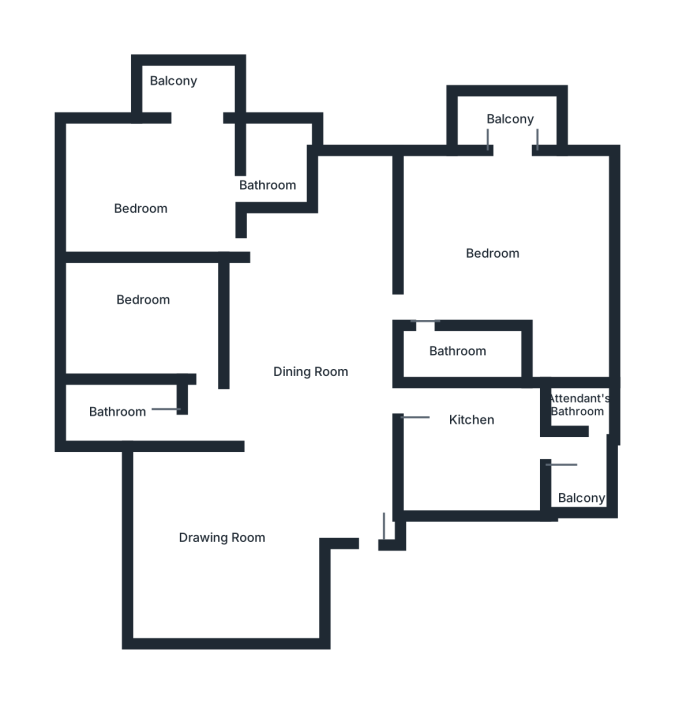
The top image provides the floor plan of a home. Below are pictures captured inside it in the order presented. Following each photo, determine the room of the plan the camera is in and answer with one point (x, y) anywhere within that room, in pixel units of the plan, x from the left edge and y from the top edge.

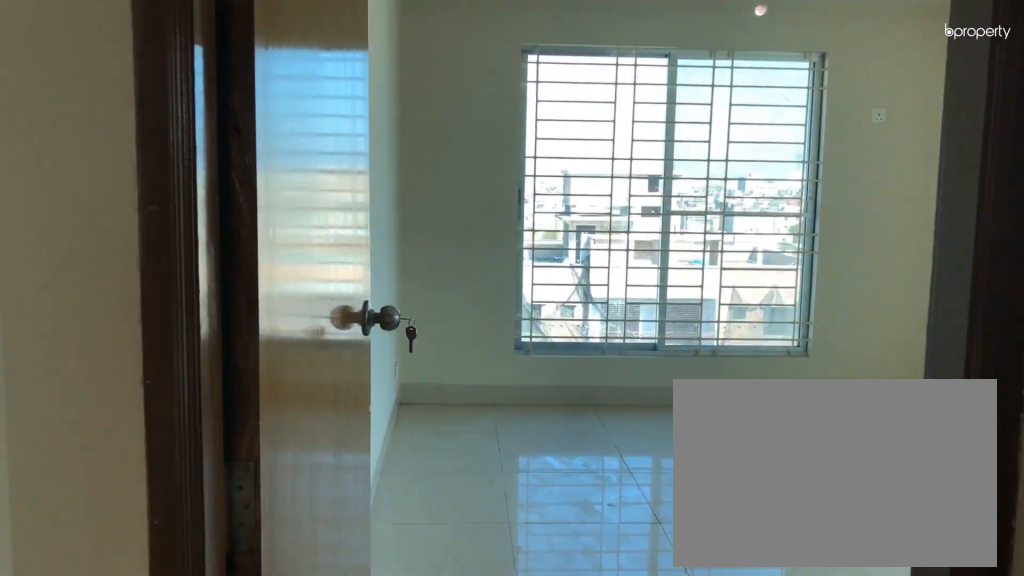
(283, 253)
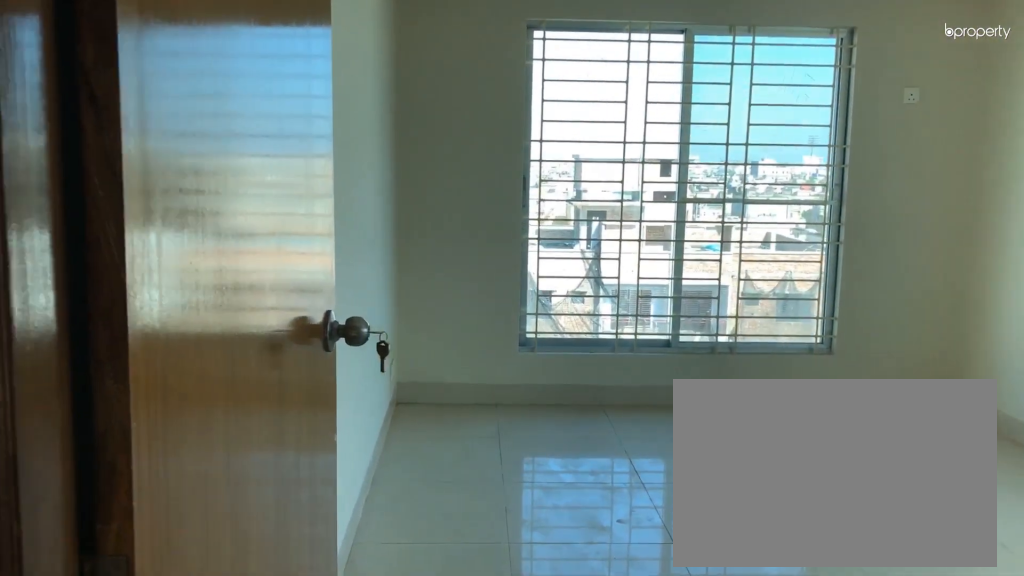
(283, 253)
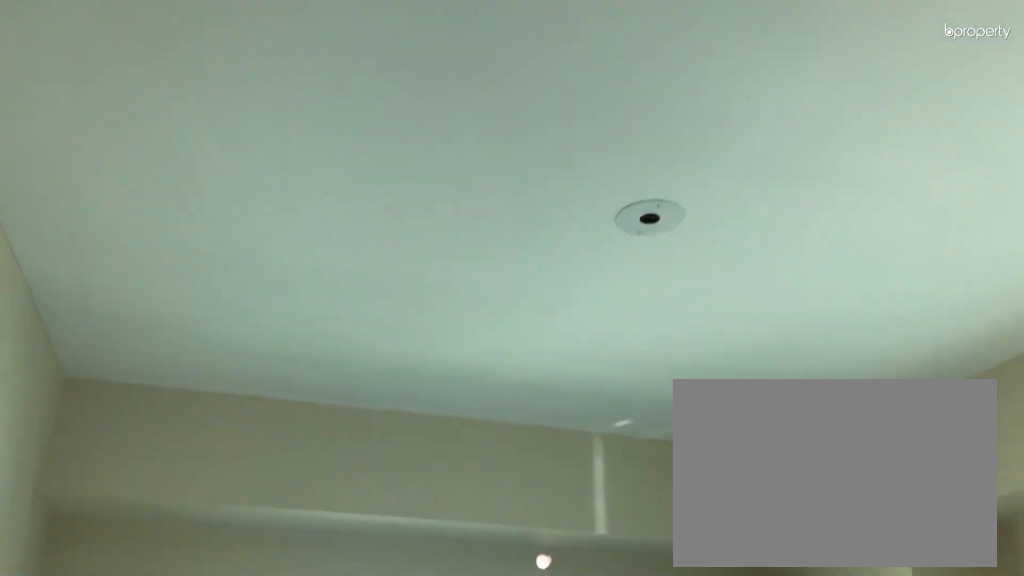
(162, 185)
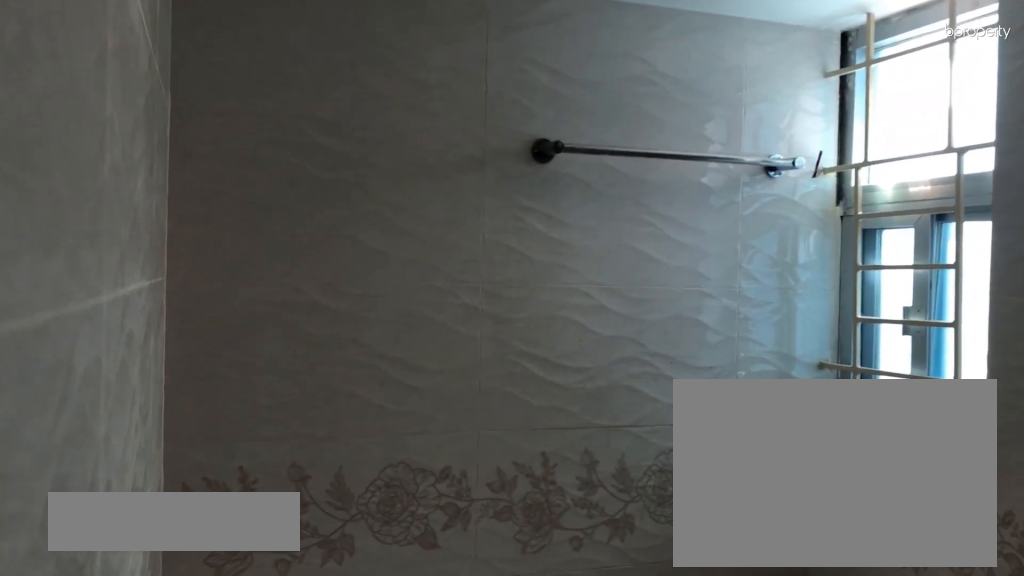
(278, 173)
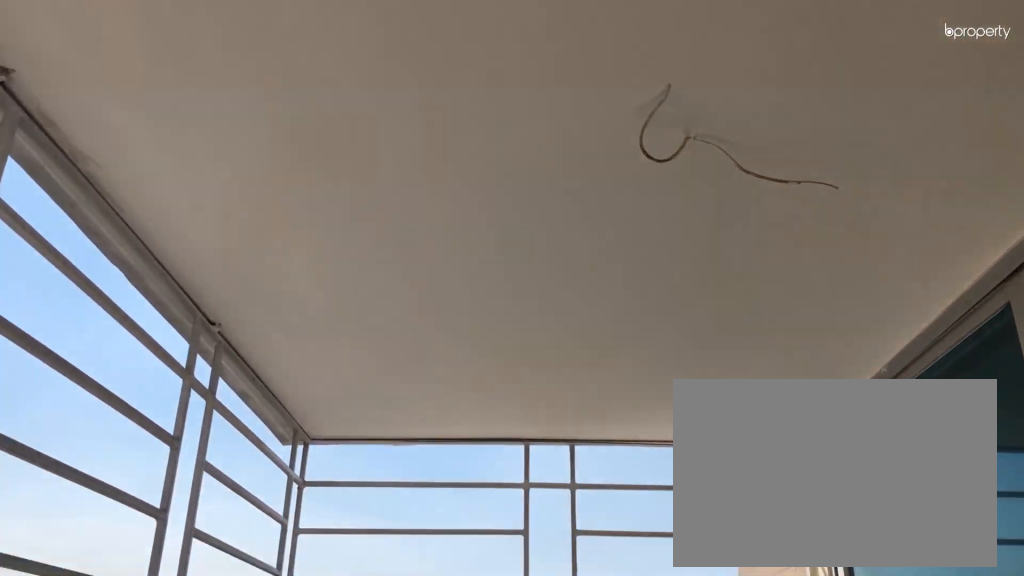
(511, 125)
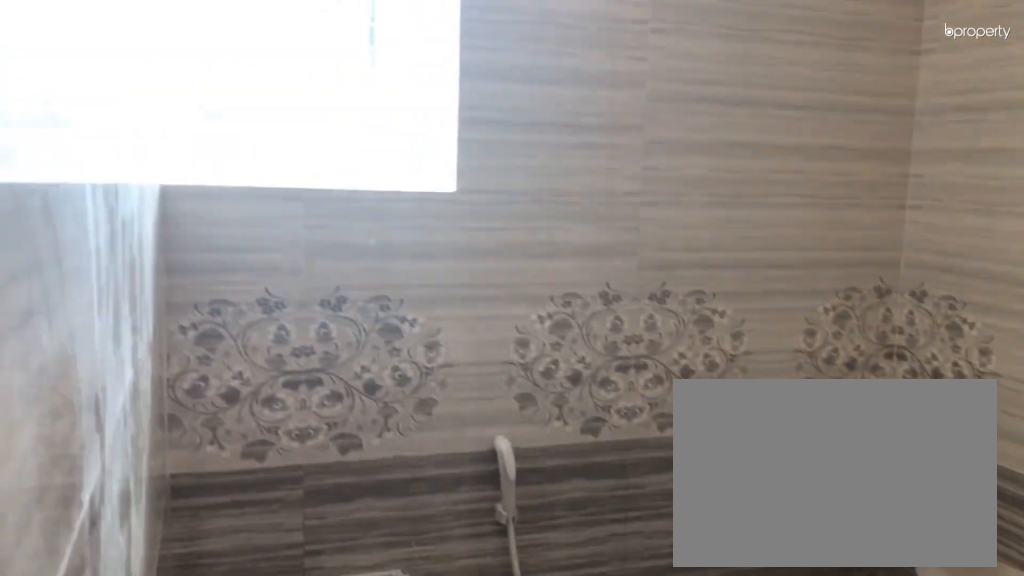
(460, 353)
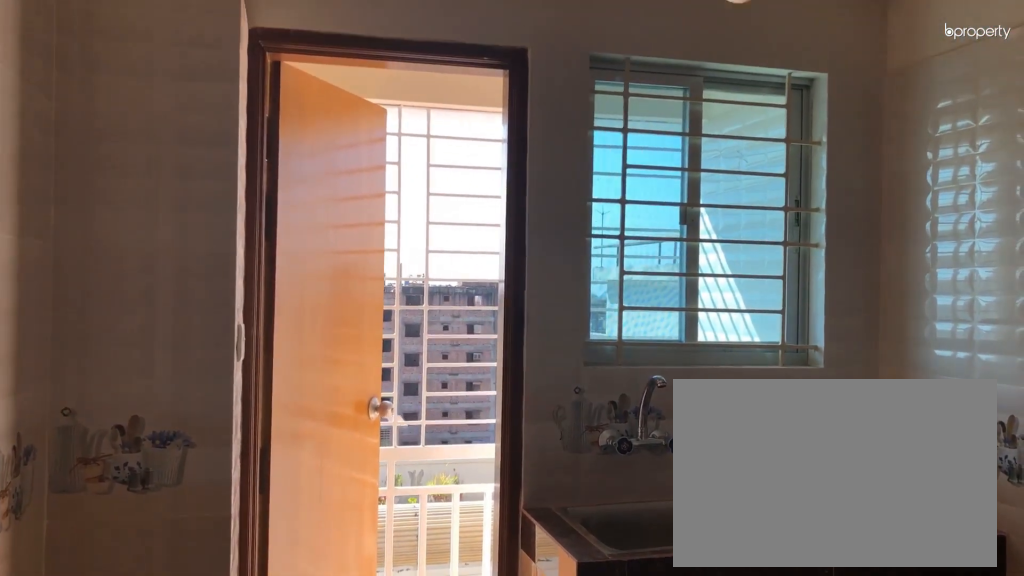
(477, 452)
